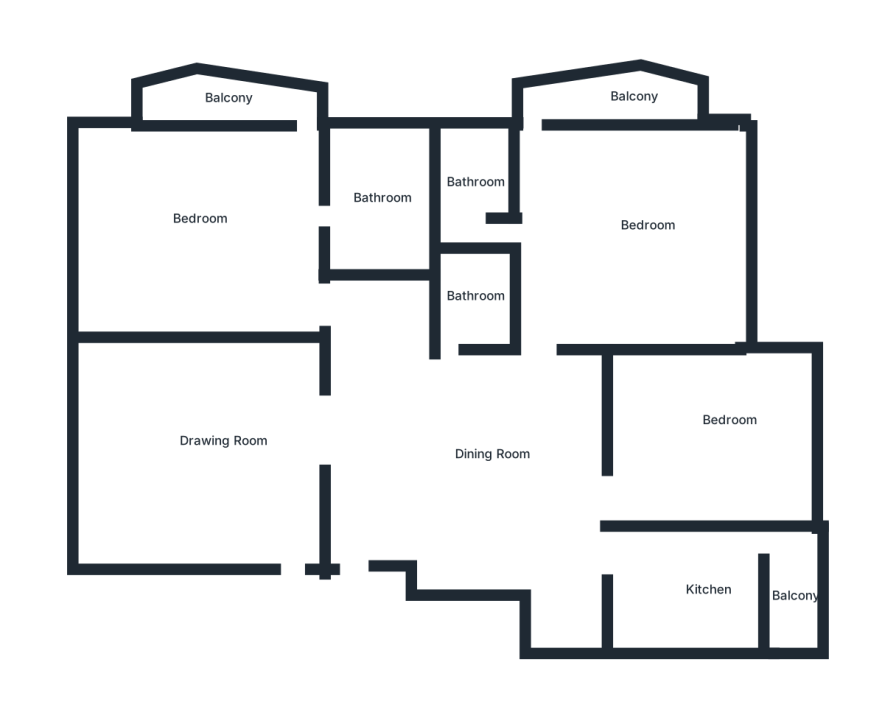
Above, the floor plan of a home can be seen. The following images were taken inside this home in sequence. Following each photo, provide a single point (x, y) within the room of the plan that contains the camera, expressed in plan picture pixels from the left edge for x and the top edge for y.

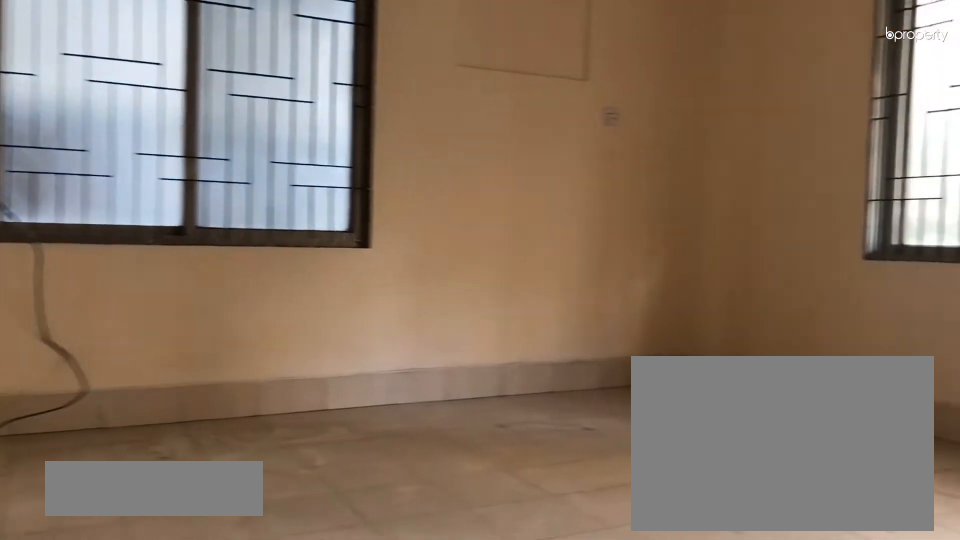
(216, 244)
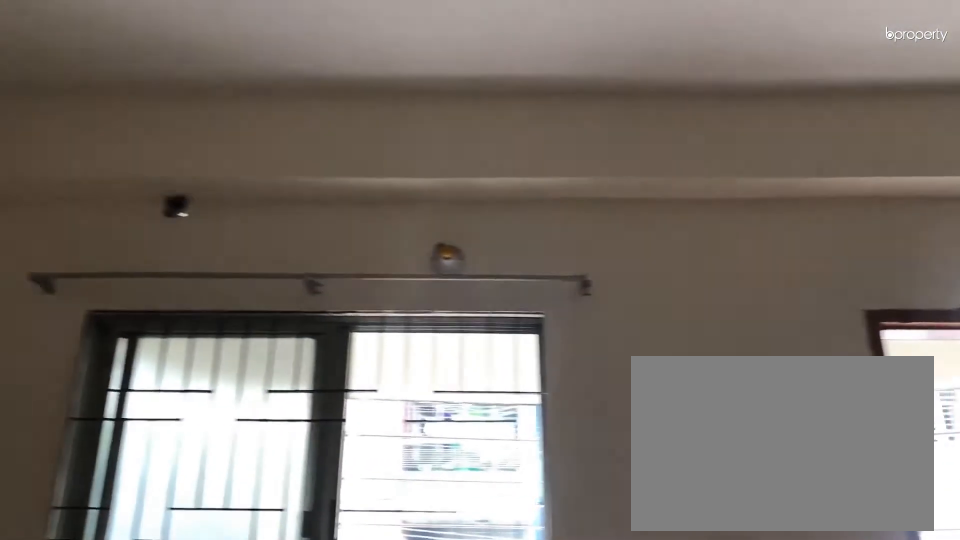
(198, 212)
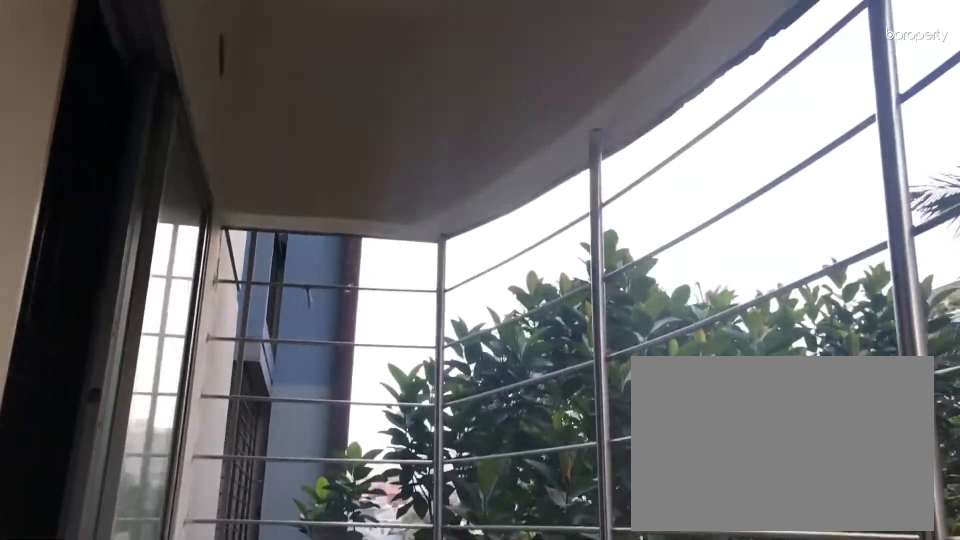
(213, 105)
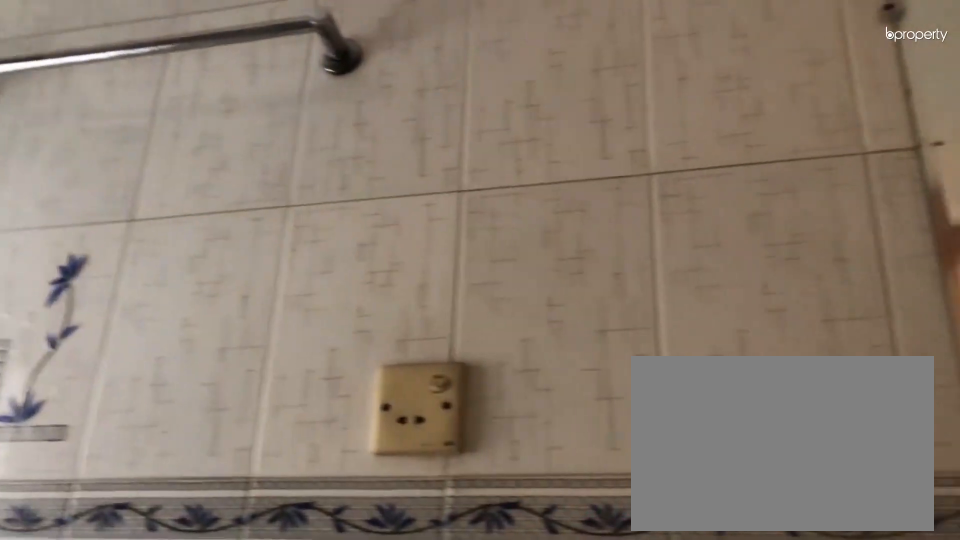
(377, 208)
